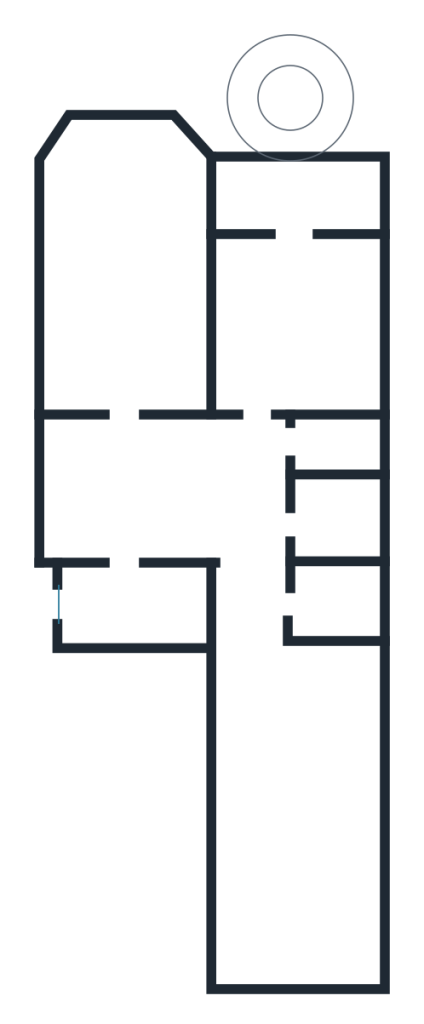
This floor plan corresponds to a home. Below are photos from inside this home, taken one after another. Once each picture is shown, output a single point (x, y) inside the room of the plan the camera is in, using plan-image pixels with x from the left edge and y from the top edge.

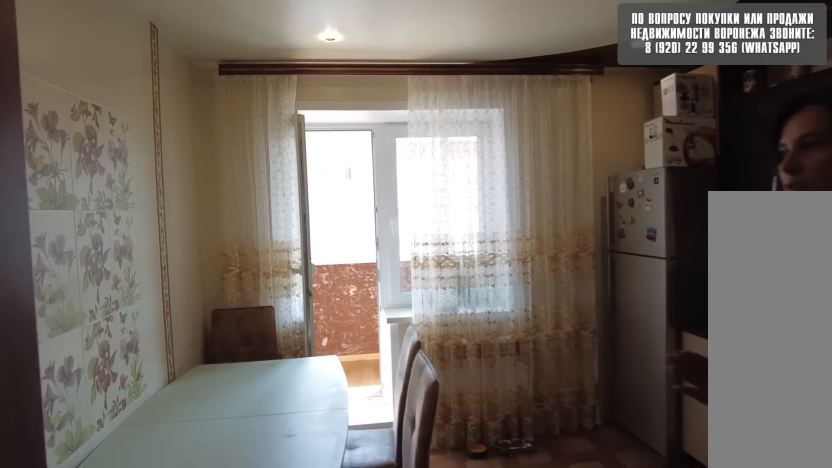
(247, 481)
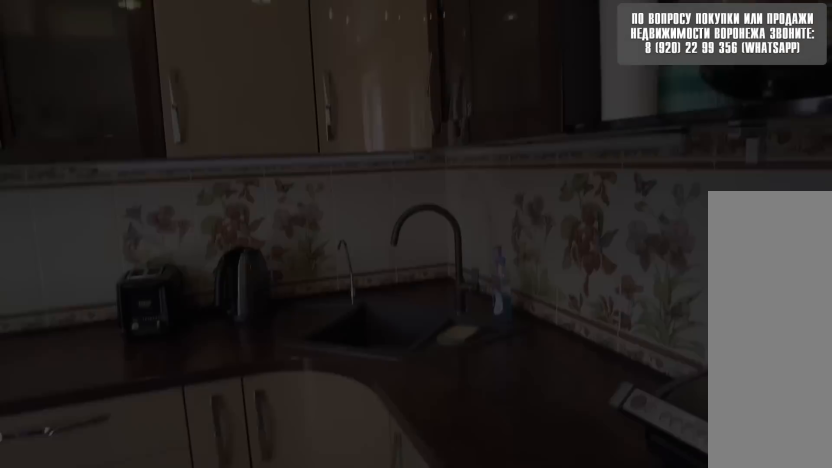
(302, 360)
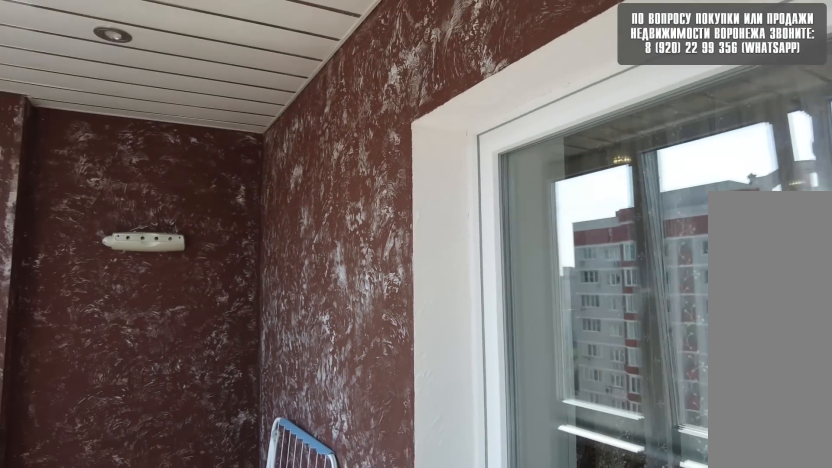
(290, 209)
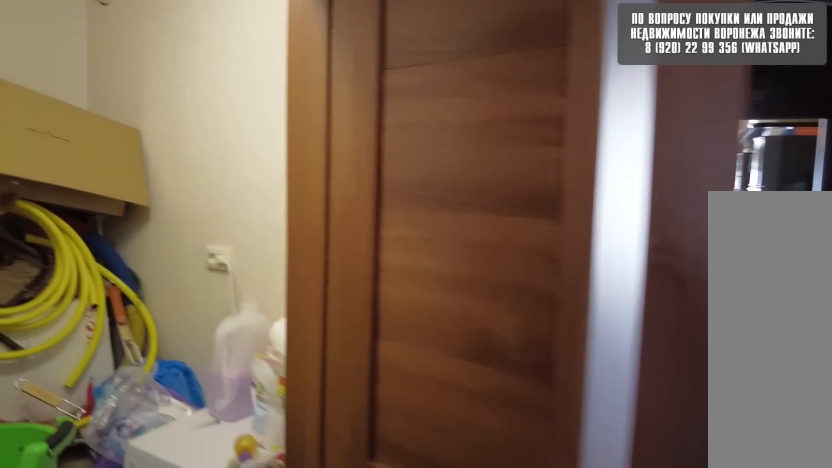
(253, 515)
